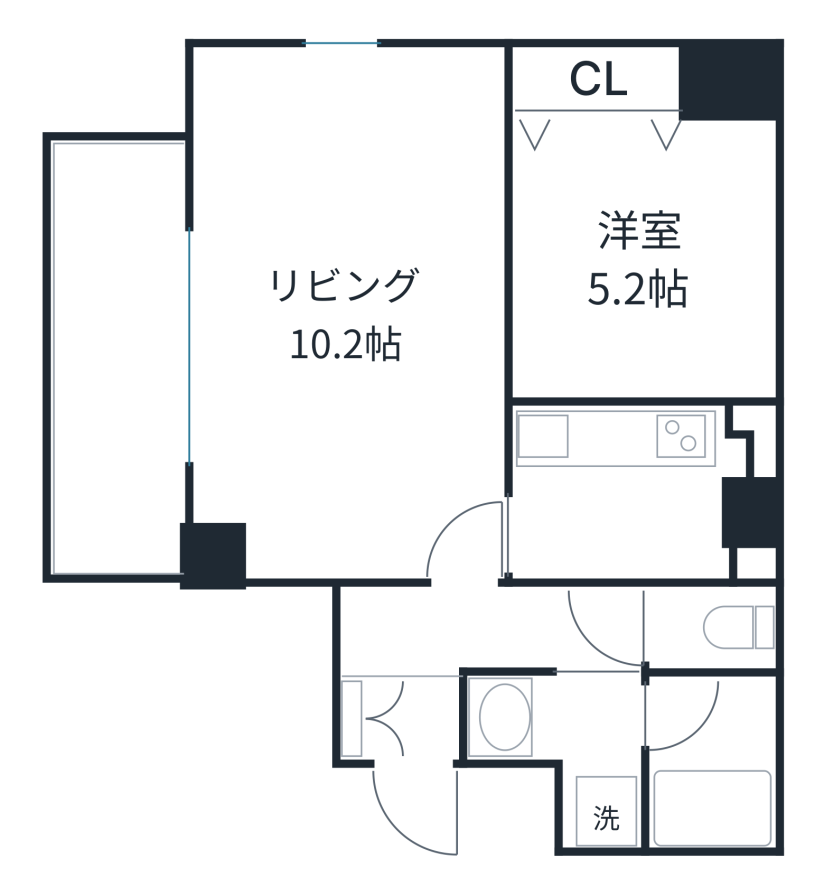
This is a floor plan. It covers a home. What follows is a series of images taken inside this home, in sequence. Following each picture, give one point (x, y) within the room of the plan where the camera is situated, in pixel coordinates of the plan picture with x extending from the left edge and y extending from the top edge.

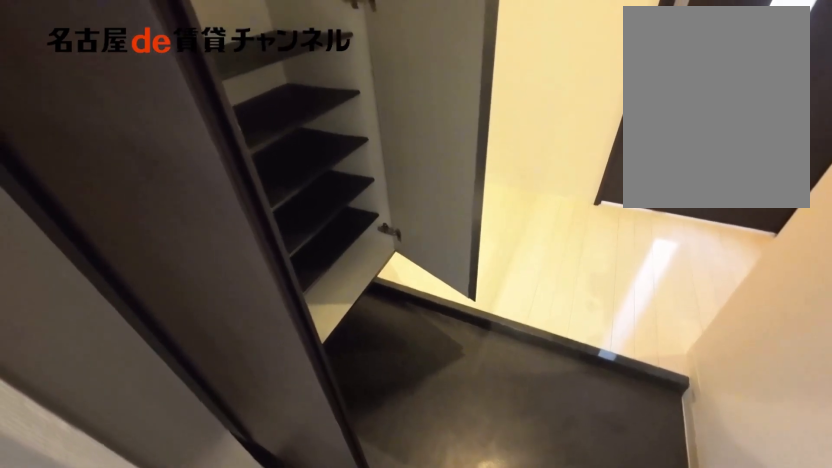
(393, 719)
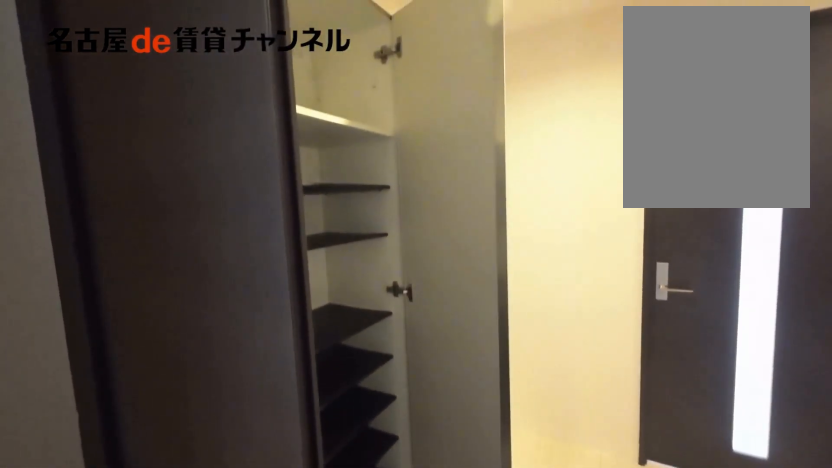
(393, 719)
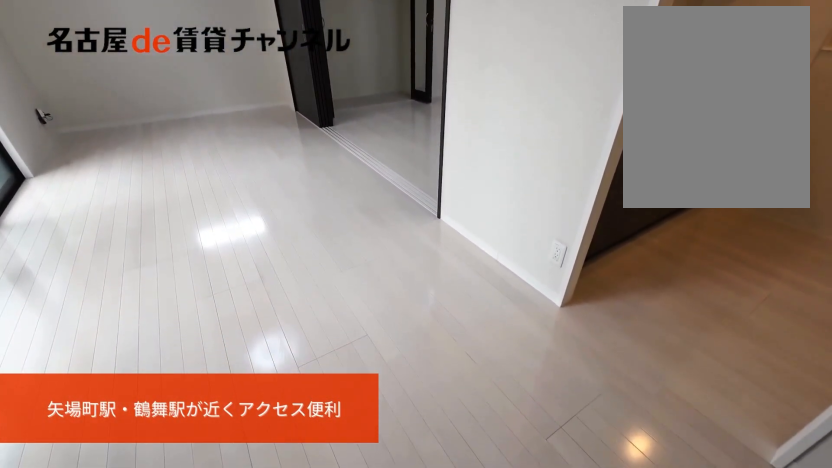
(350, 315)
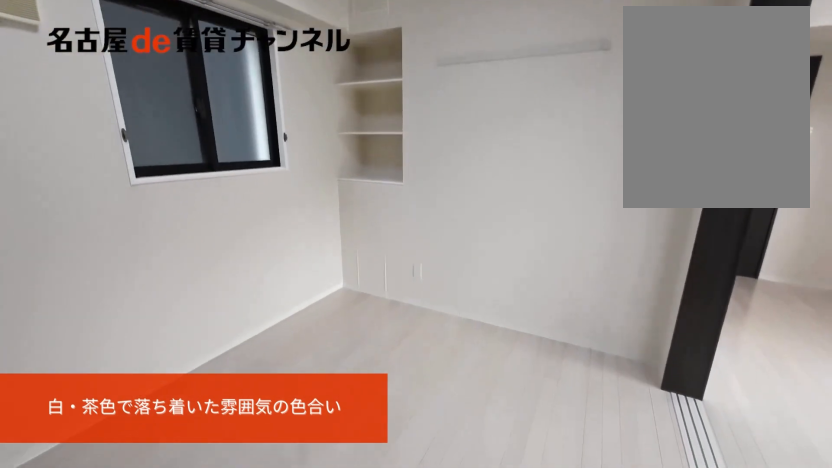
(644, 256)
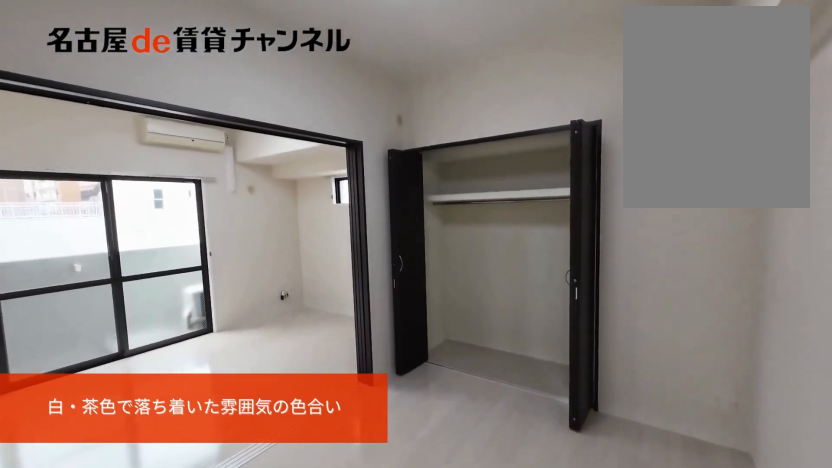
(644, 256)
